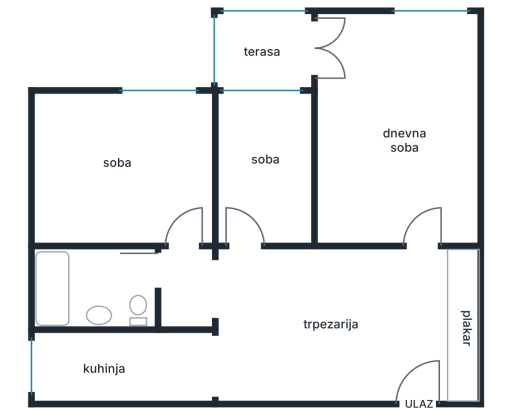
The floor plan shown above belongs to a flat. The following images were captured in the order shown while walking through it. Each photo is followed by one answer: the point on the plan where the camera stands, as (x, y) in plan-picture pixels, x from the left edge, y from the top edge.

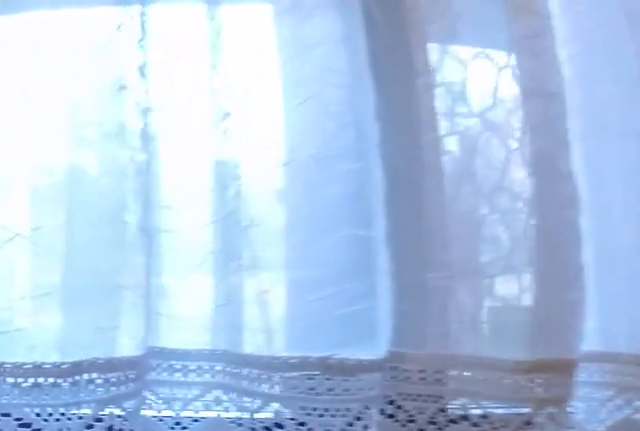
(191, 120)
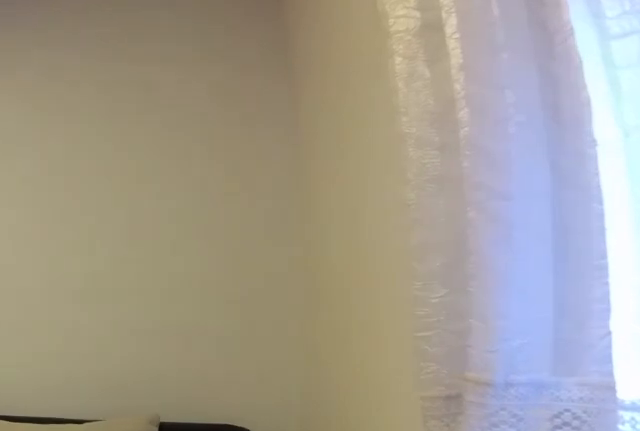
(176, 107)
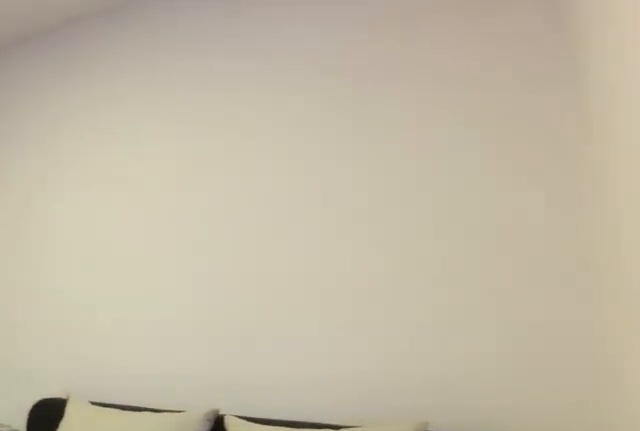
(156, 106)
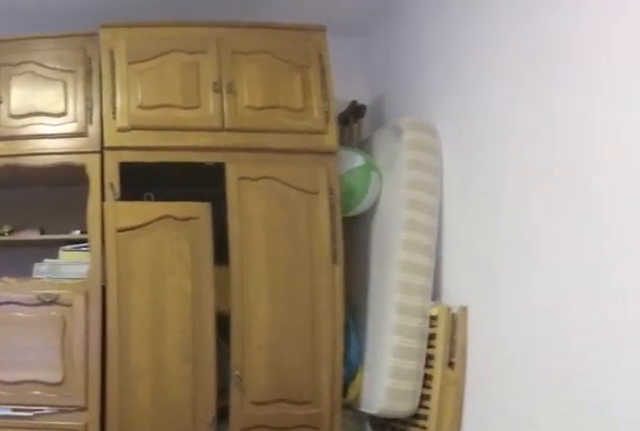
(123, 112)
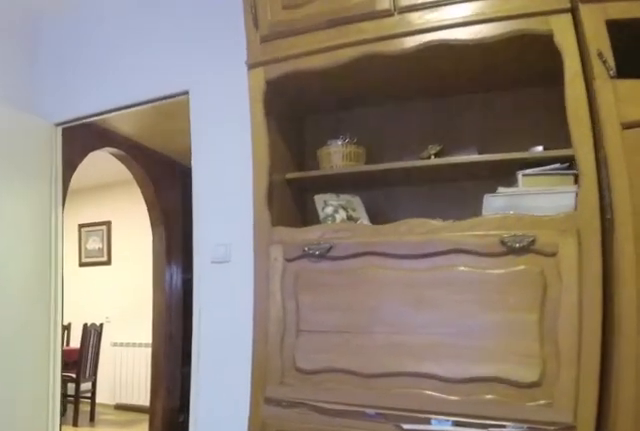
(146, 154)
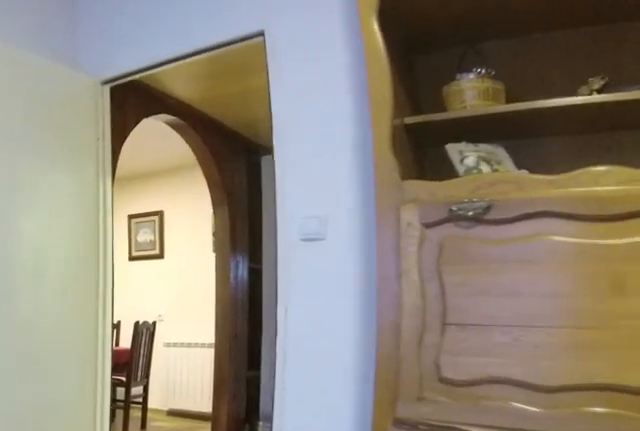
(154, 164)
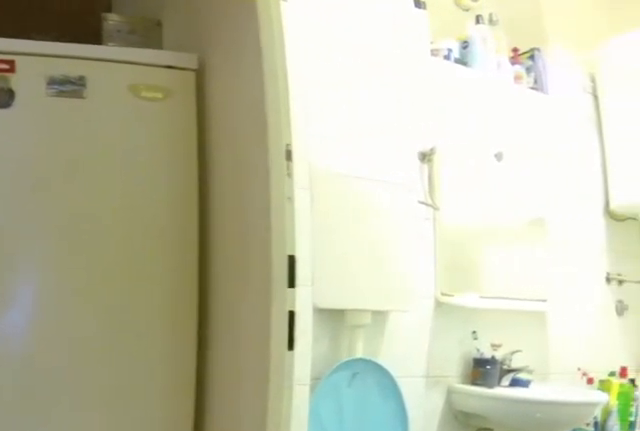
(185, 228)
